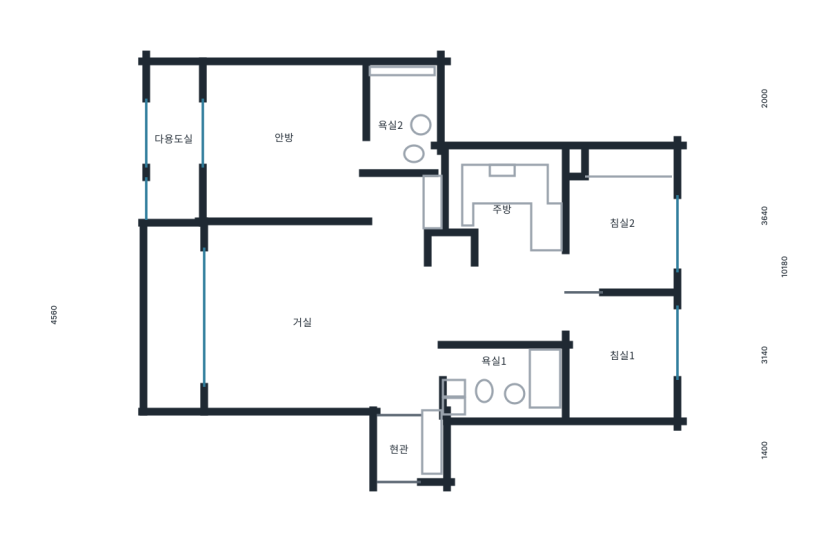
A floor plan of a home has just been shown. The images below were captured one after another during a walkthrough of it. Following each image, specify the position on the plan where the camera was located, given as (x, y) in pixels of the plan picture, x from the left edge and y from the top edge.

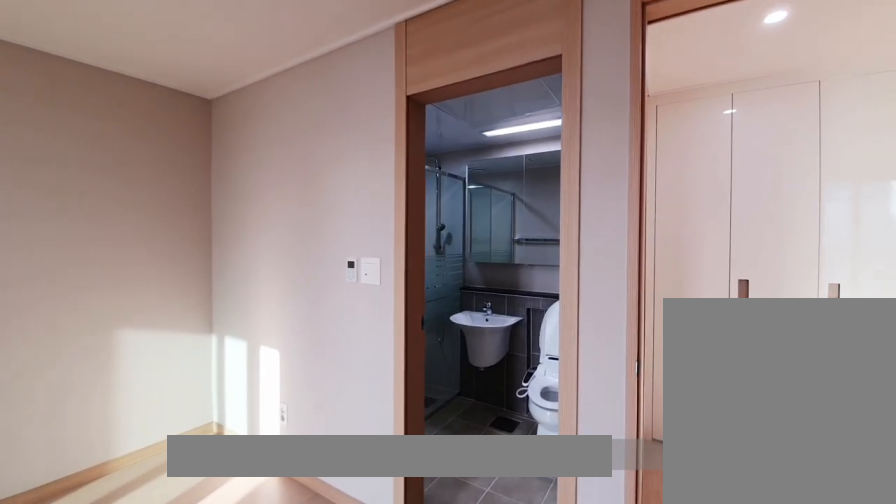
(272, 151)
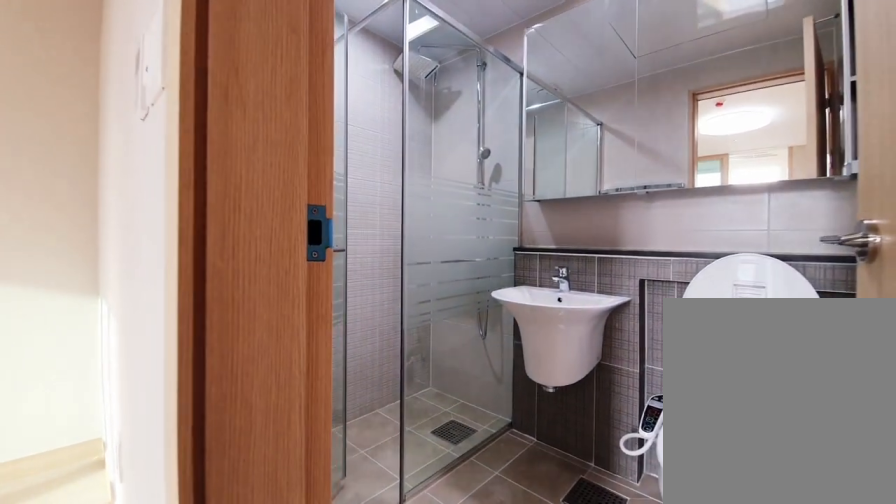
(382, 153)
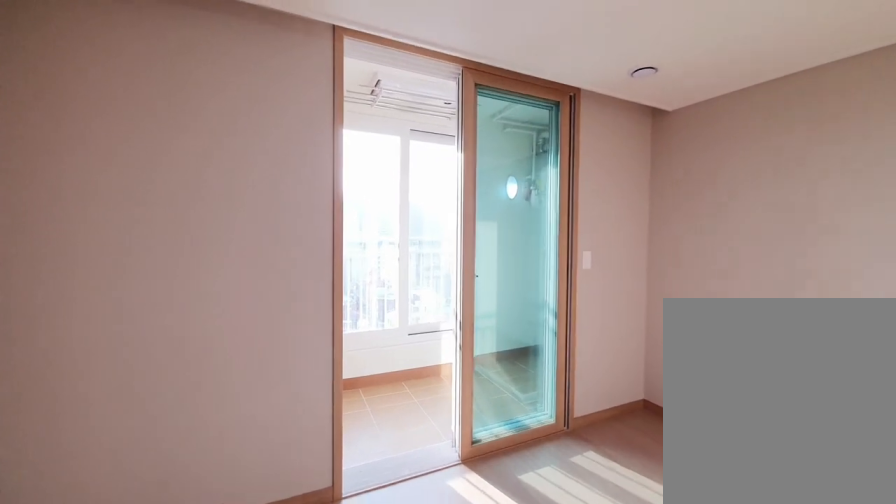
(301, 166)
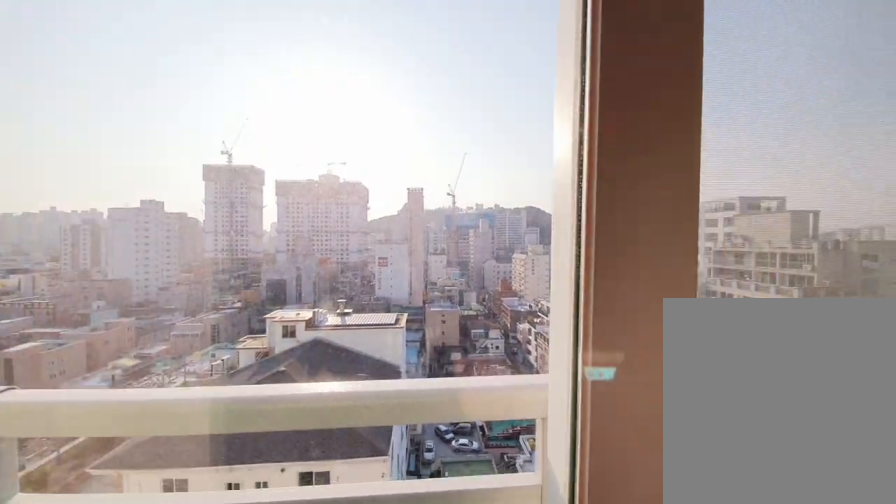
(196, 162)
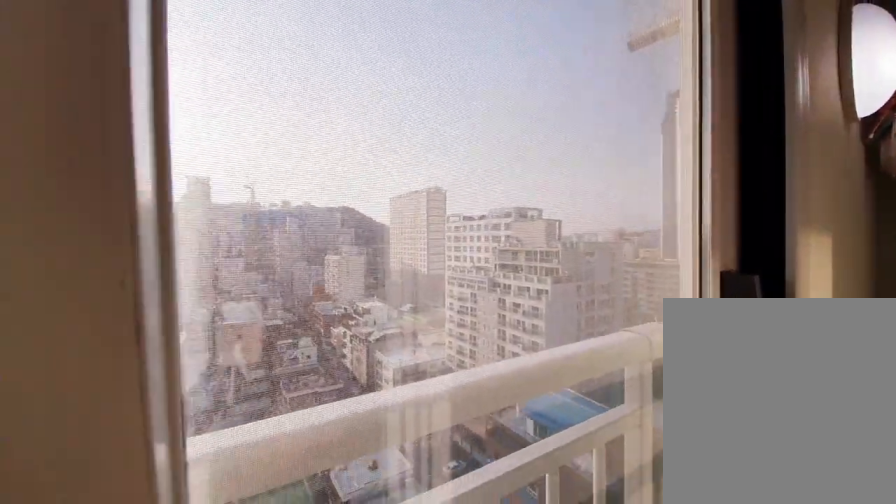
(194, 161)
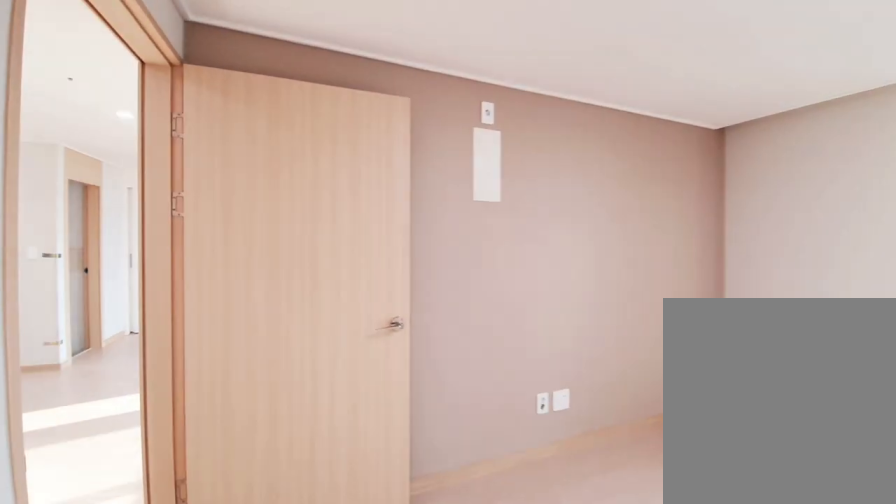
(272, 174)
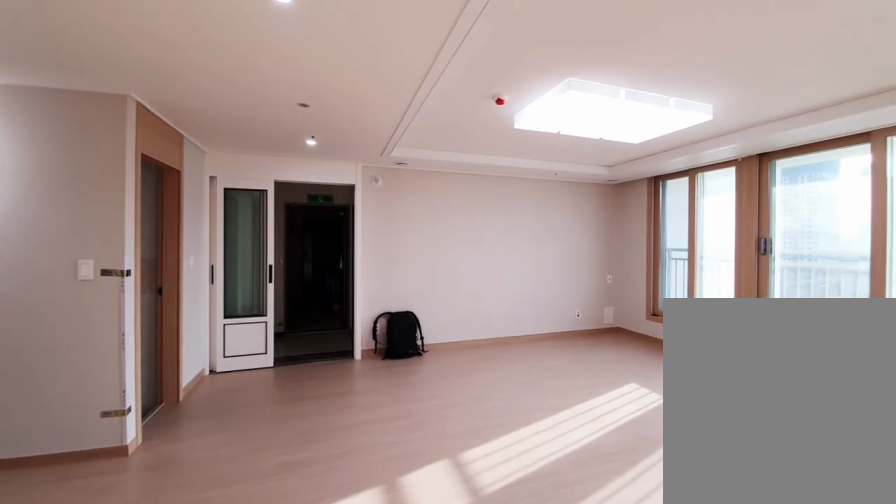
(394, 214)
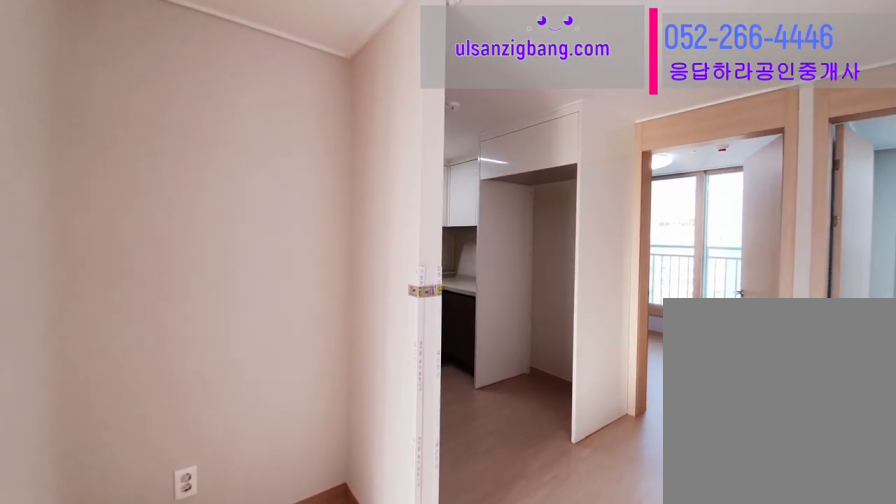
(406, 285)
